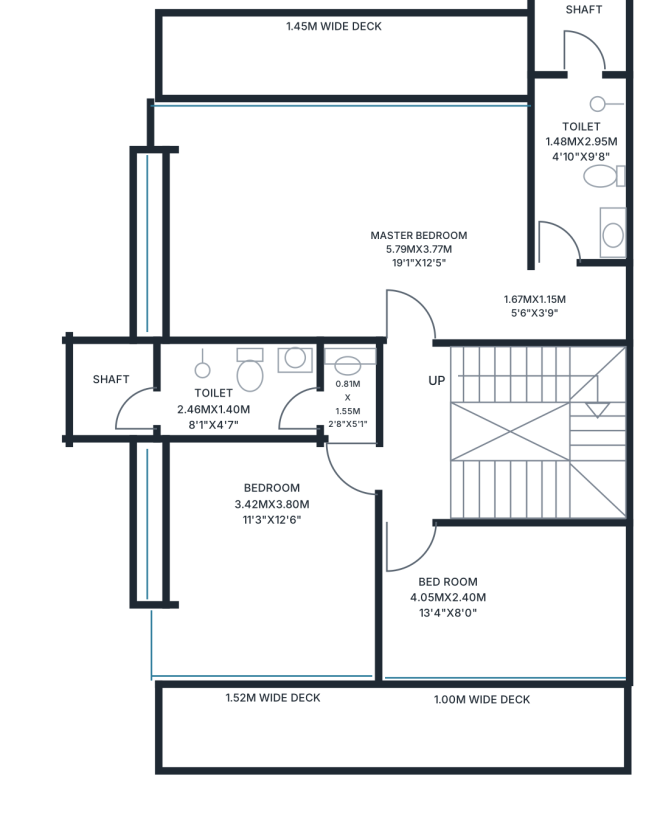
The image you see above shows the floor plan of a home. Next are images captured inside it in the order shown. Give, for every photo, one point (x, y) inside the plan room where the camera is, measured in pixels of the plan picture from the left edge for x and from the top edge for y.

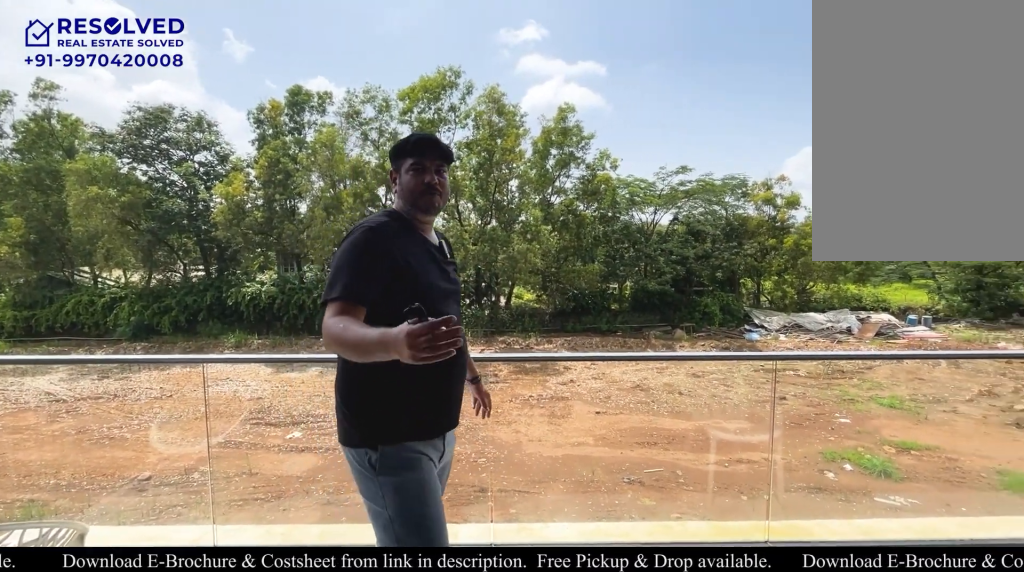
(344, 54)
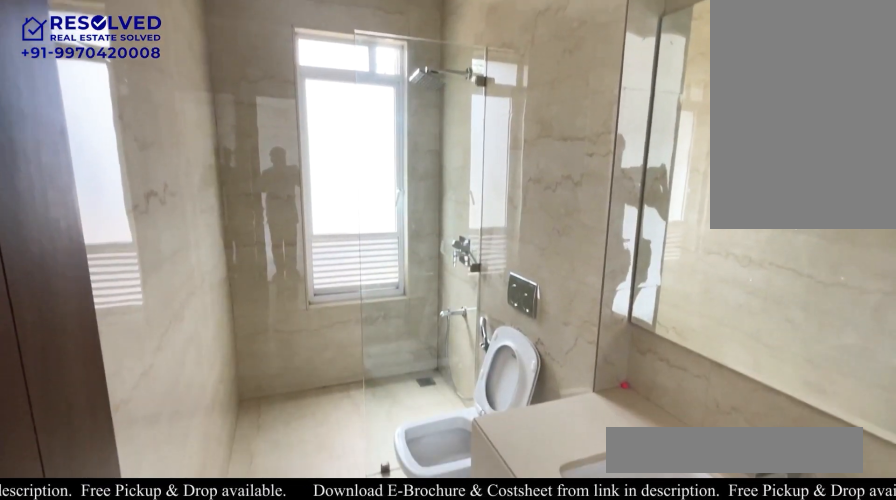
(580, 169)
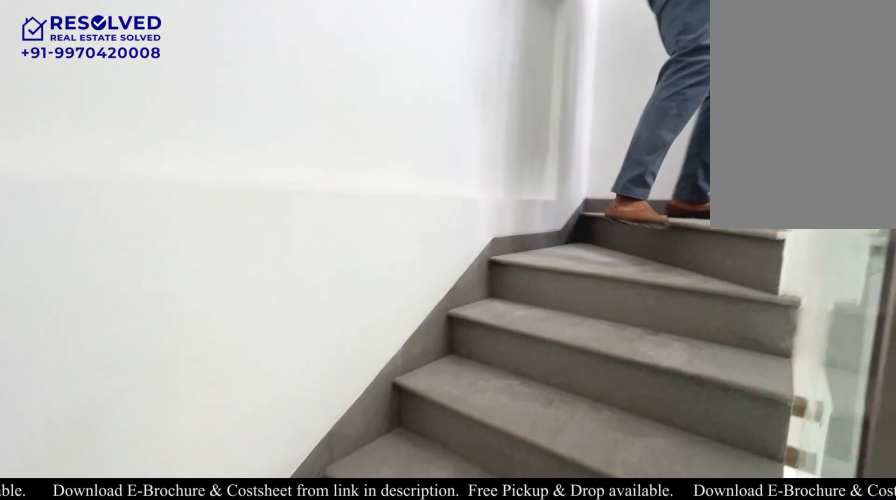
(536, 429)
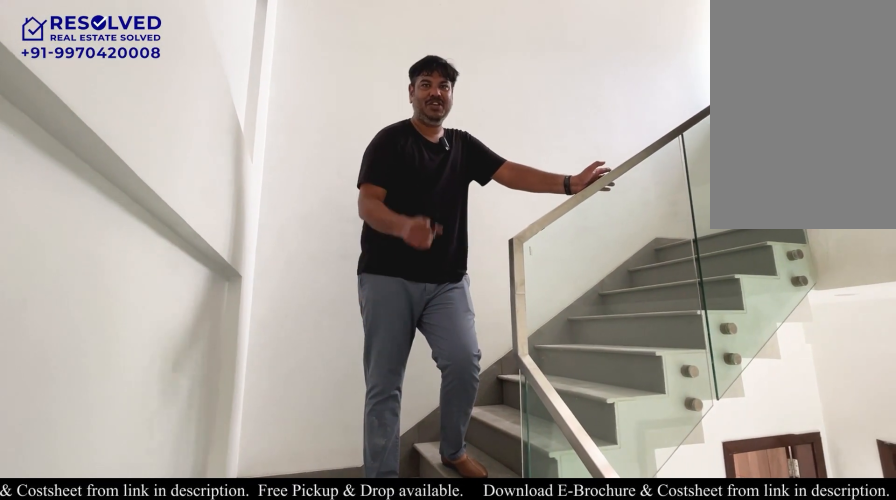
(536, 429)
